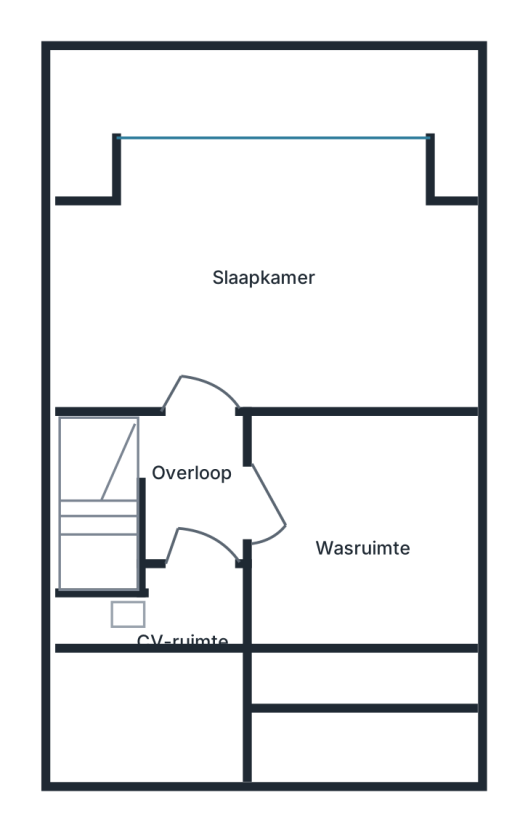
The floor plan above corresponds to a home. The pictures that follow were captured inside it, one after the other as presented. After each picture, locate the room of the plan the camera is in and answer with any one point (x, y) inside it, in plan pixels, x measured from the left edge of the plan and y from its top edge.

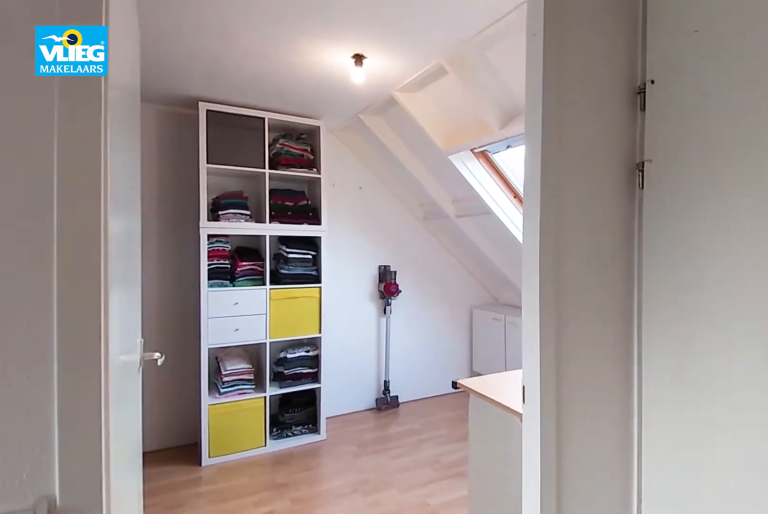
(191, 489)
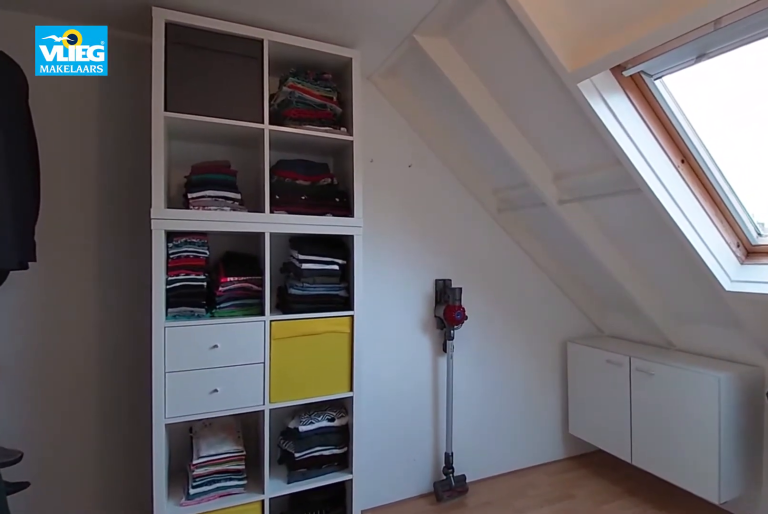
(359, 538)
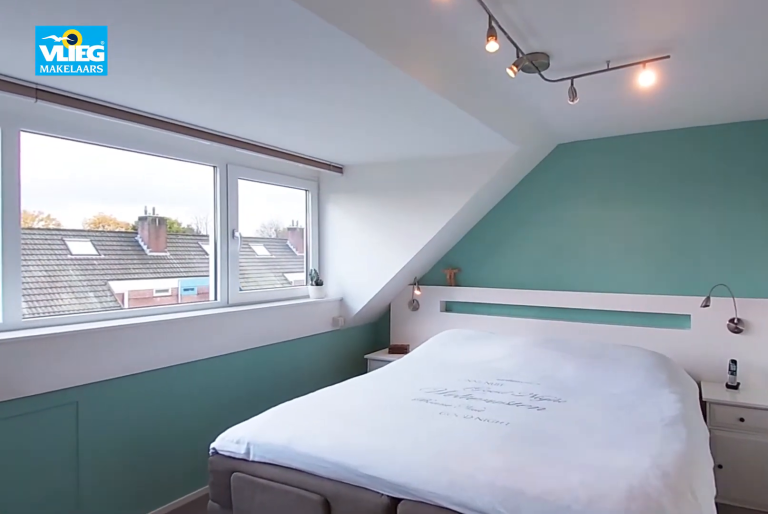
(157, 290)
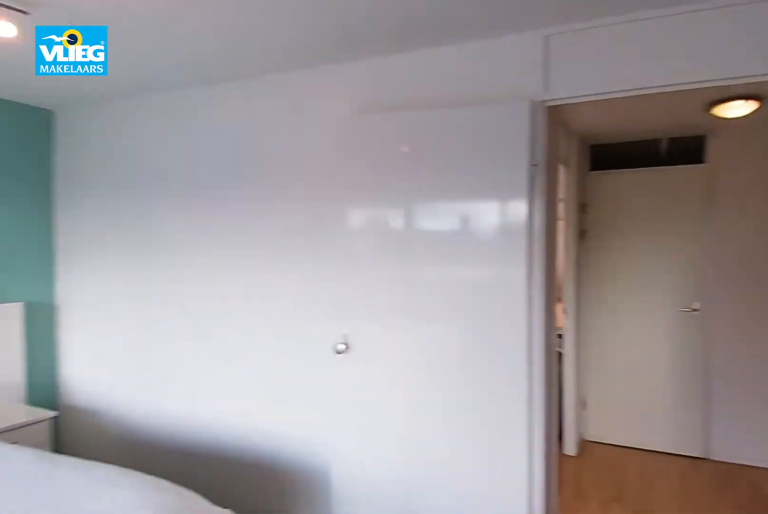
(157, 290)
